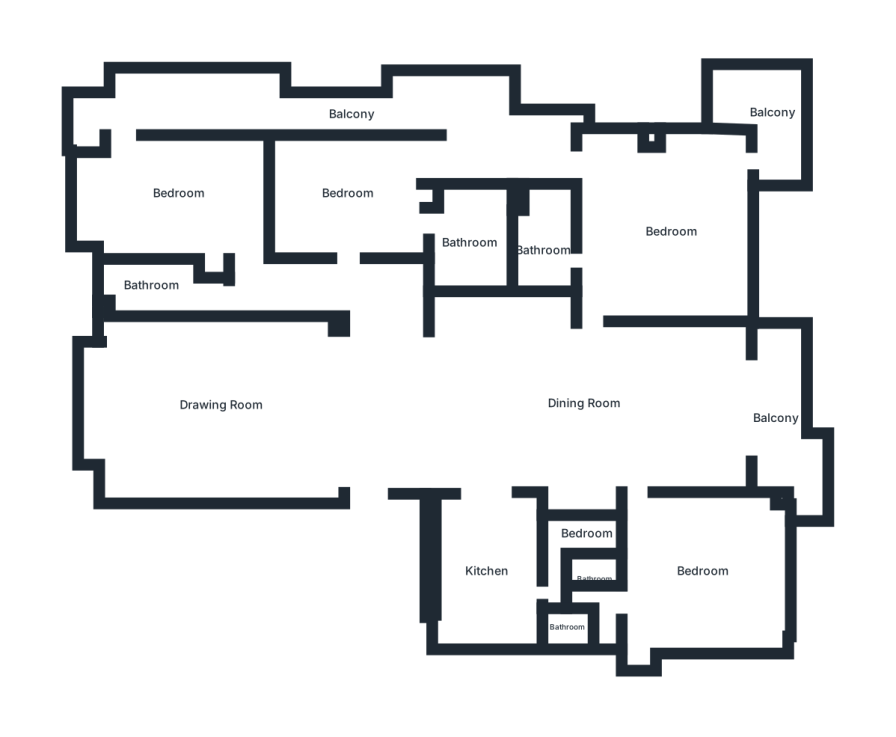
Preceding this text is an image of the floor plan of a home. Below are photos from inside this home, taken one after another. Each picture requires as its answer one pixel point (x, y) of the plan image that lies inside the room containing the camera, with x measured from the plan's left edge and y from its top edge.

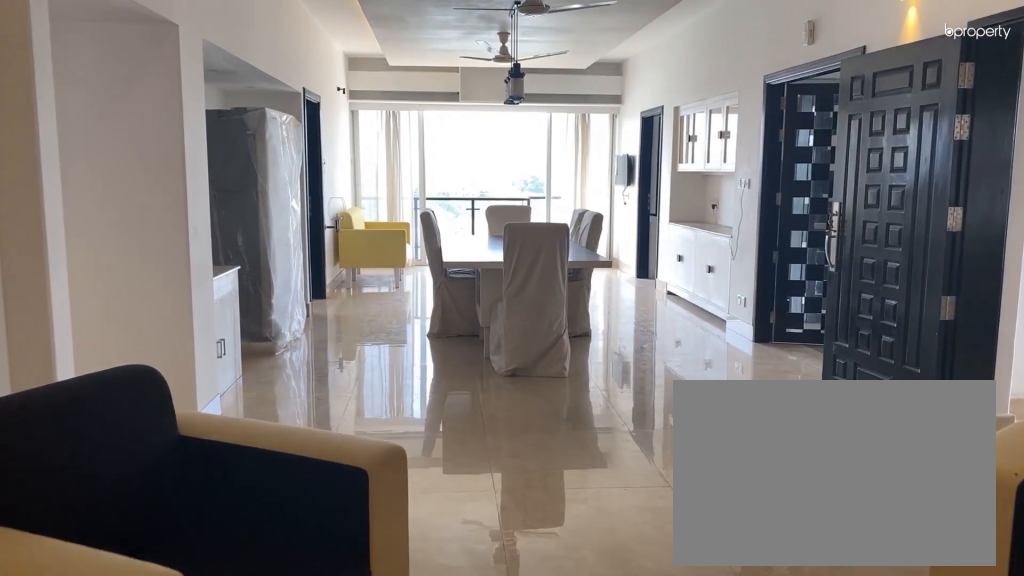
(224, 413)
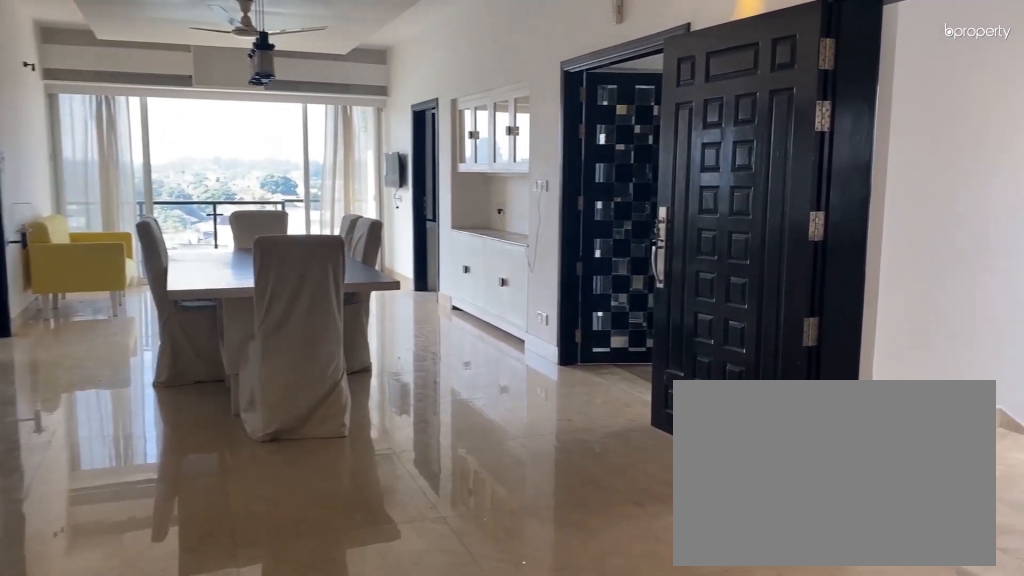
(224, 413)
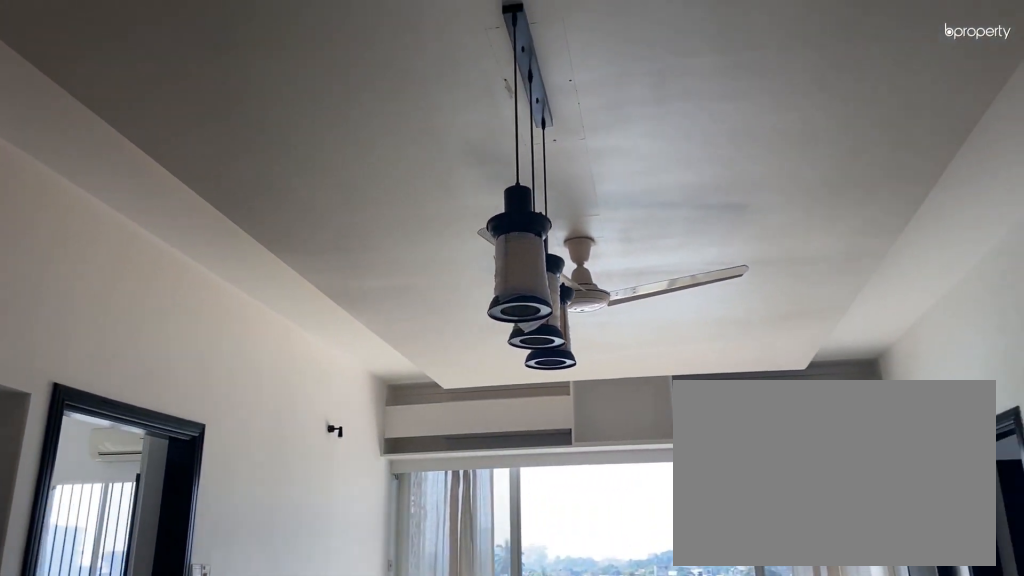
(580, 403)
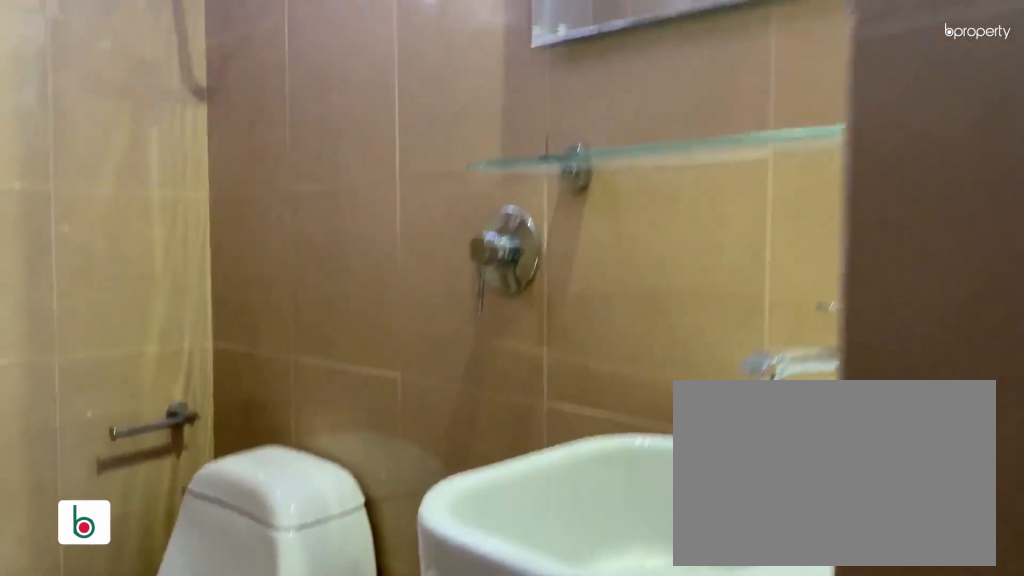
(149, 281)
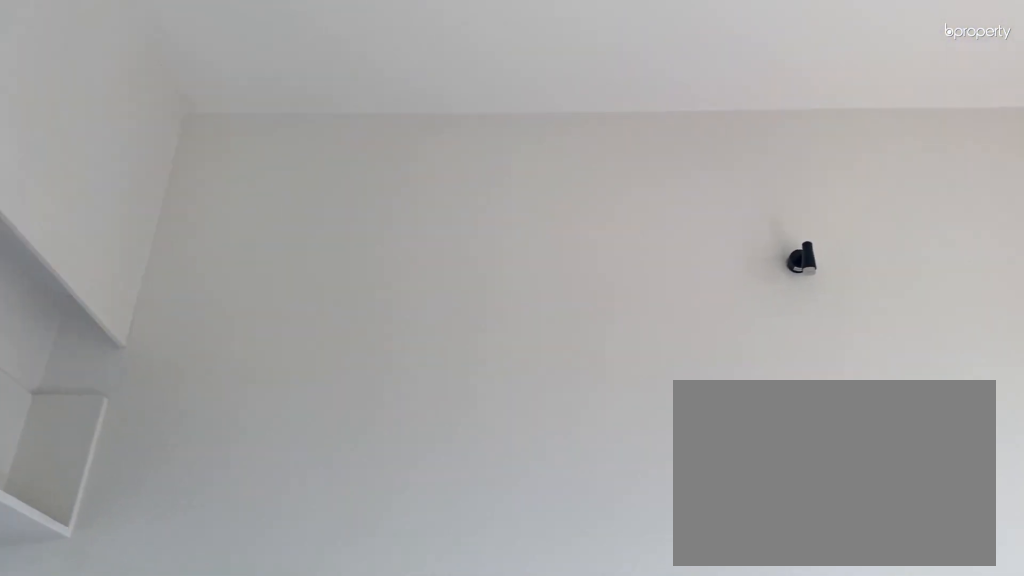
(345, 192)
